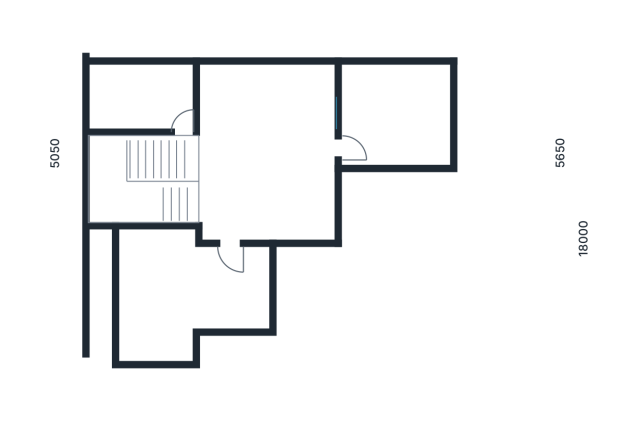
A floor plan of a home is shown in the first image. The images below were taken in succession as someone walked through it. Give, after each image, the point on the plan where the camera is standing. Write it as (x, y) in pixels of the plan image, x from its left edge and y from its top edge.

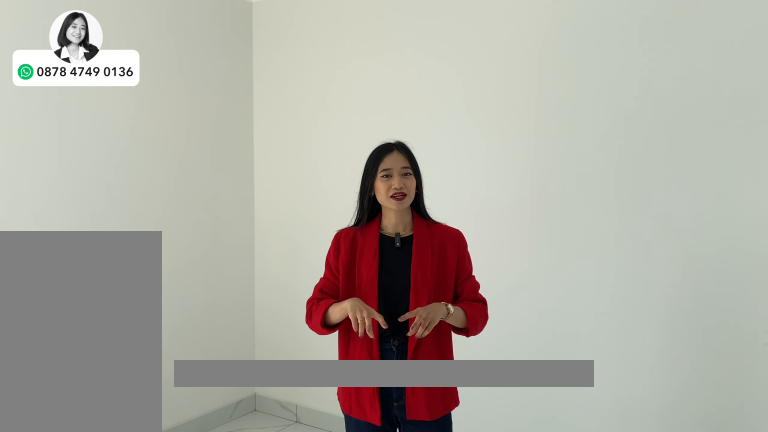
(249, 180)
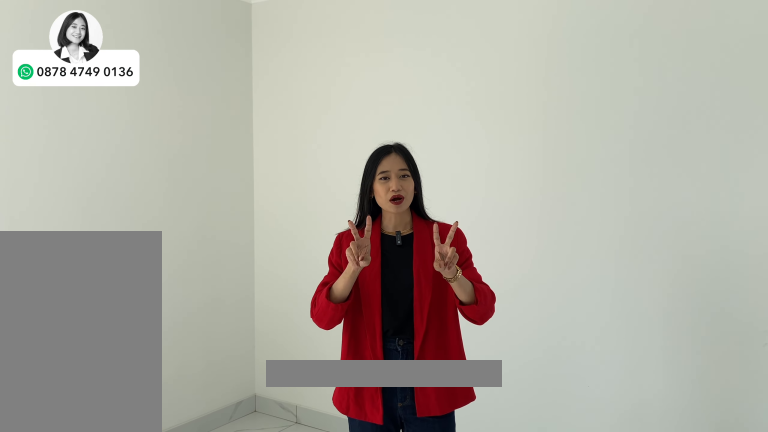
(249, 180)
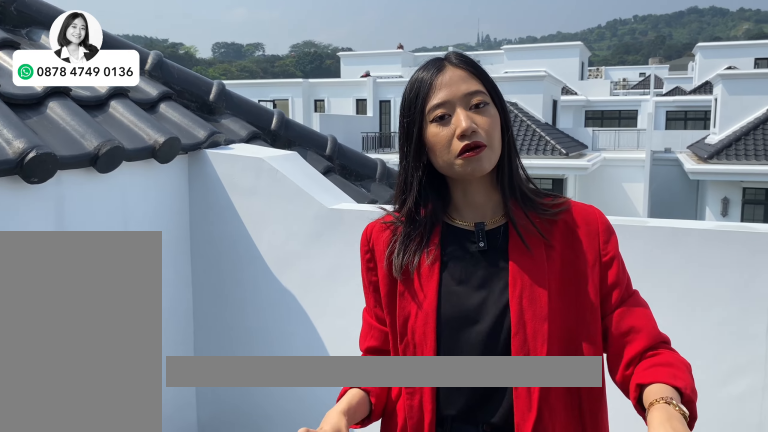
(174, 290)
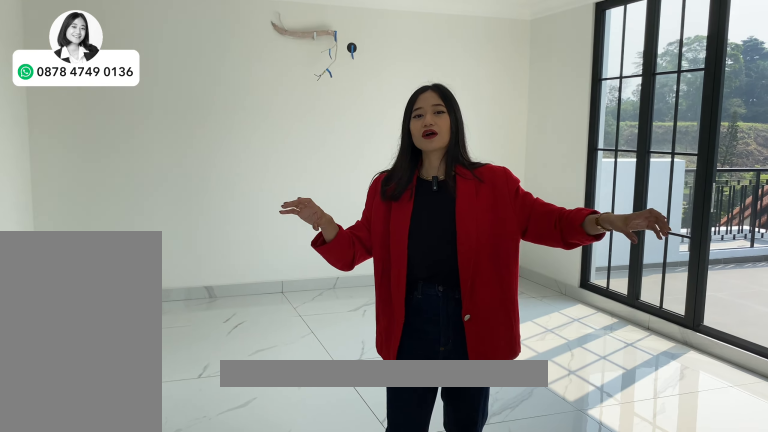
(259, 117)
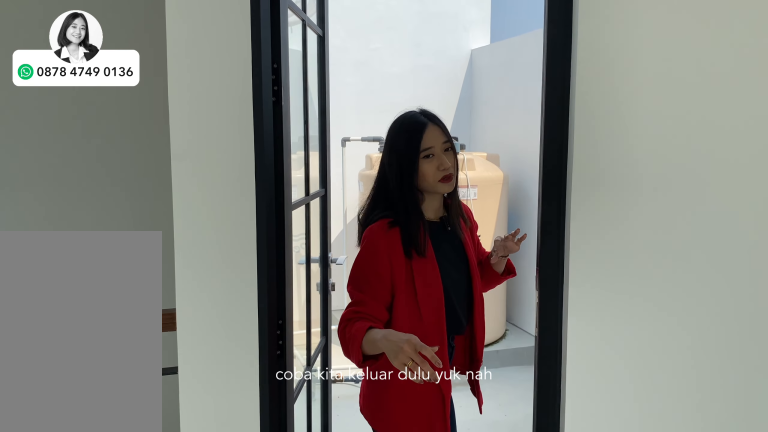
(262, 150)
